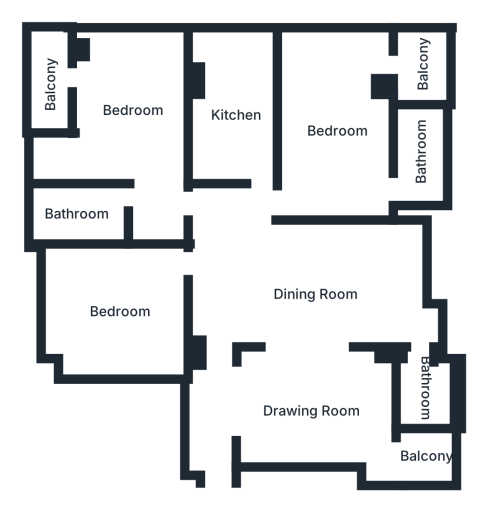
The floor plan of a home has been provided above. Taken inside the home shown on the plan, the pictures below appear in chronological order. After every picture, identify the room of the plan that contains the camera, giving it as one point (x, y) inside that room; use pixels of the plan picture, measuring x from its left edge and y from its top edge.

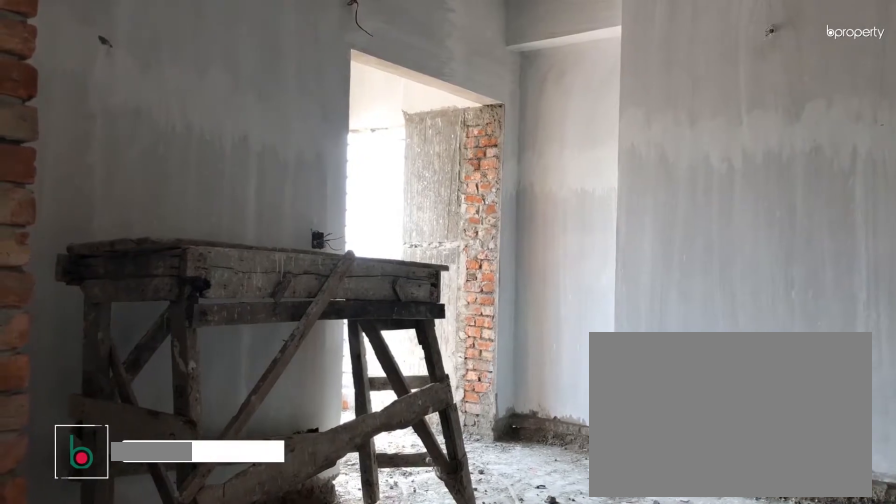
(311, 413)
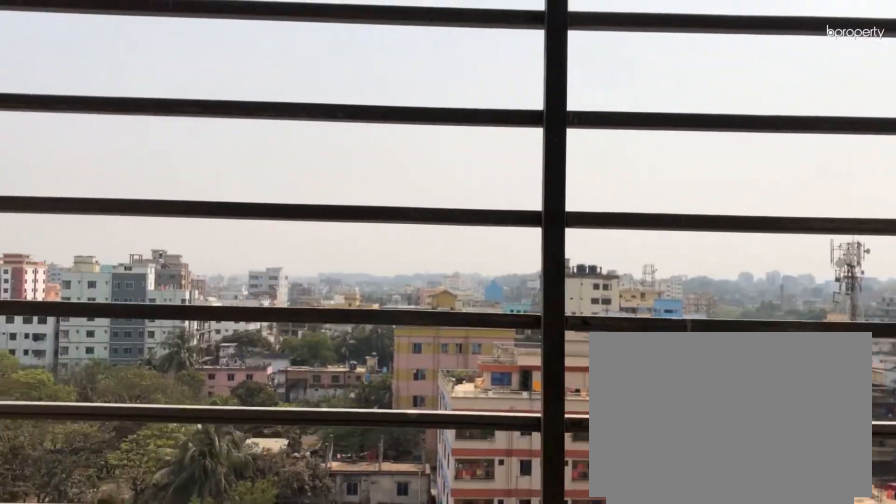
(427, 458)
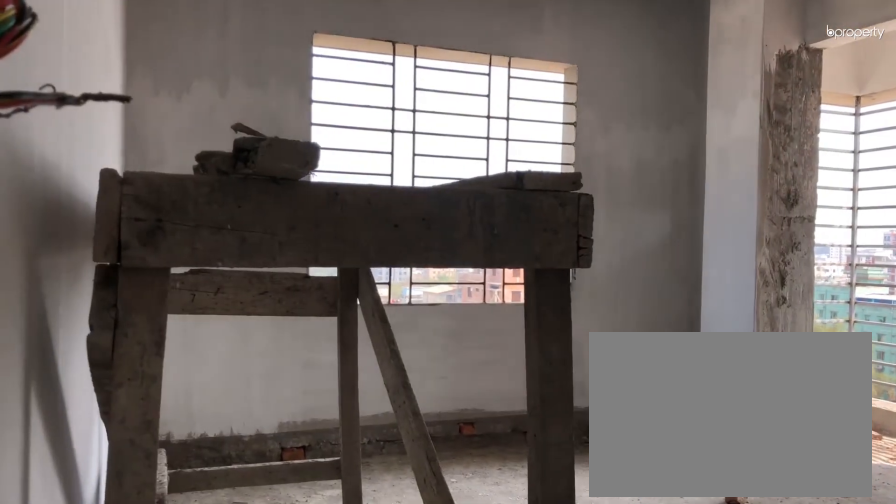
(346, 127)
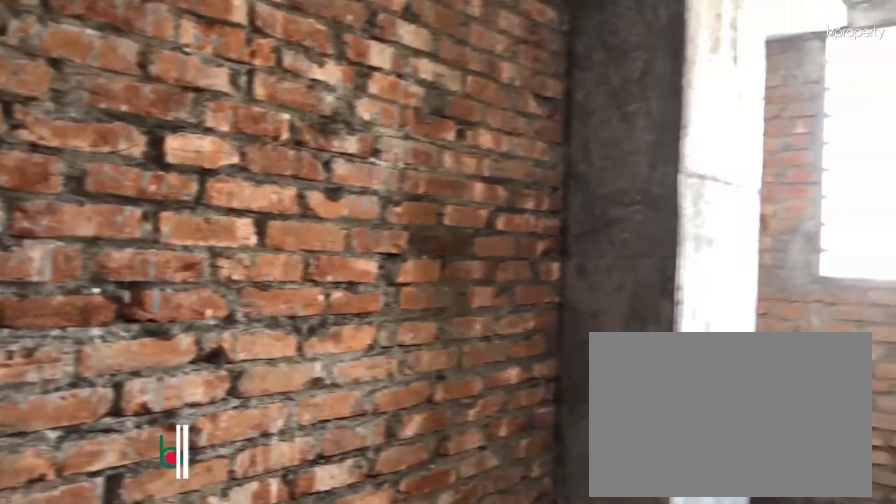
(240, 109)
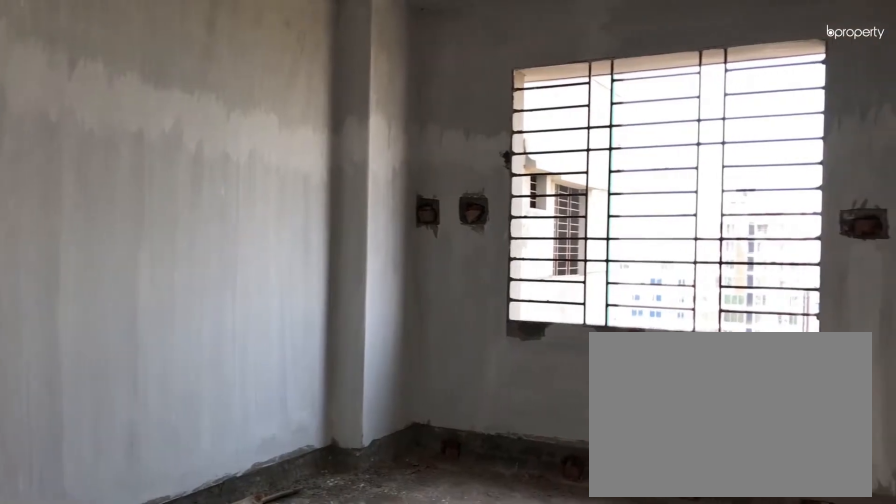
(133, 311)
